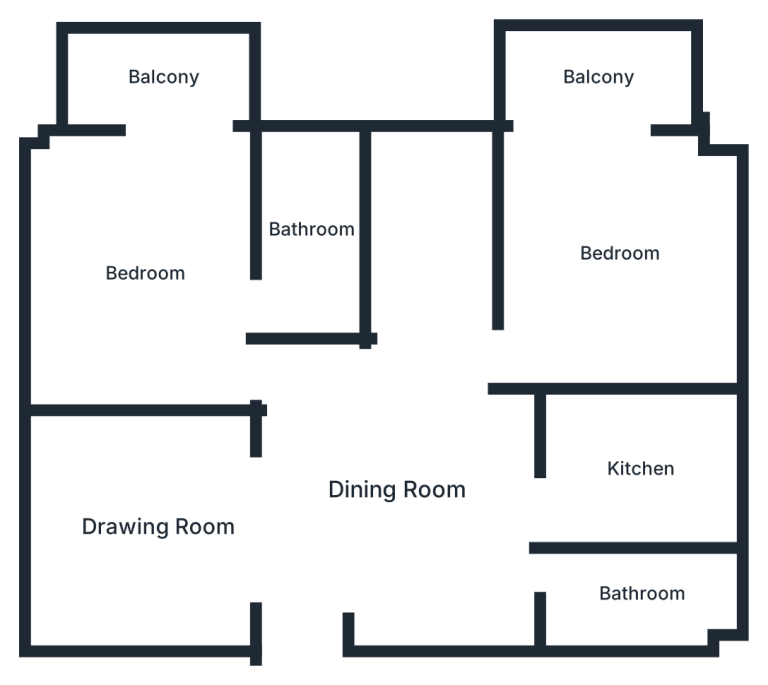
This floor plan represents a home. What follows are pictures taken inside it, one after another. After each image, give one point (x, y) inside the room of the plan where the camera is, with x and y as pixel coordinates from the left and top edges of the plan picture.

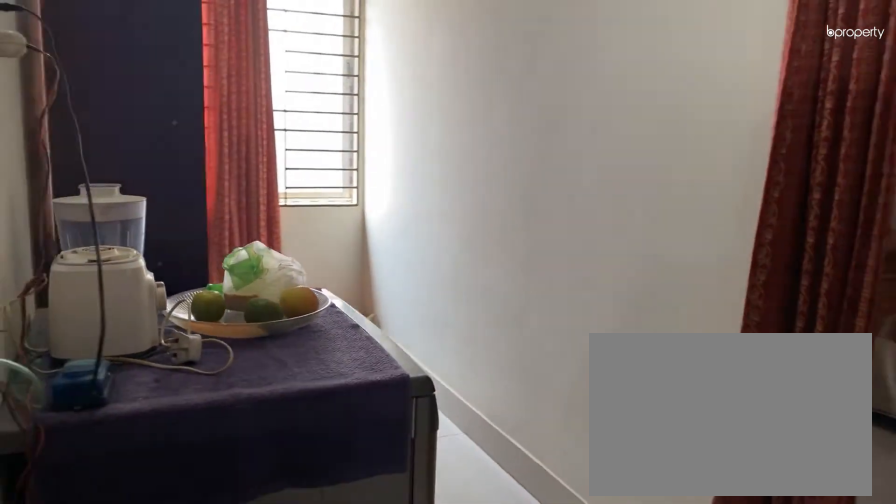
(398, 487)
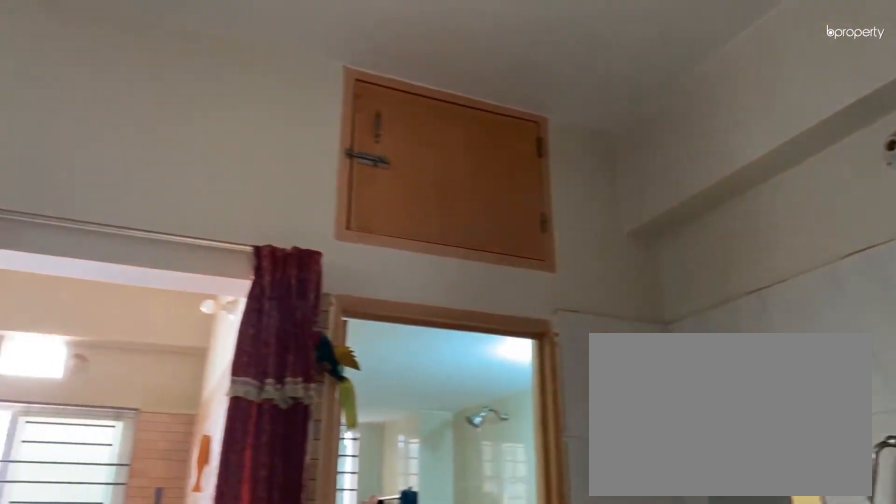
(394, 492)
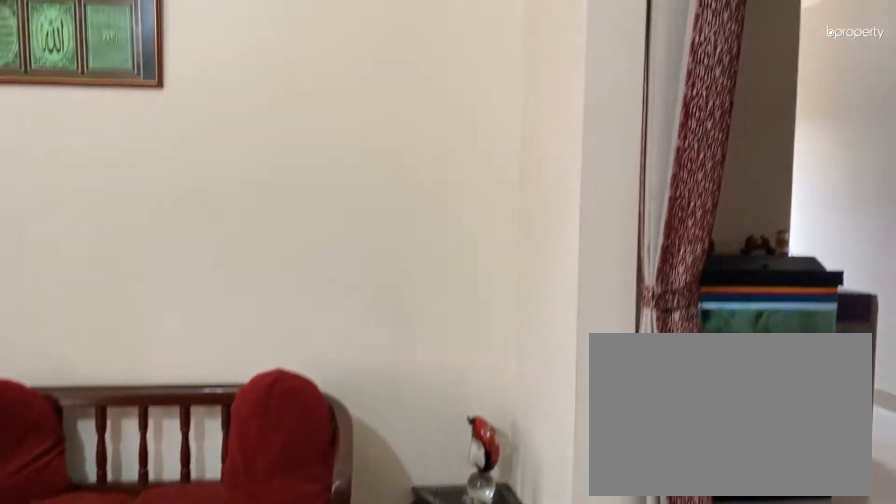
(154, 523)
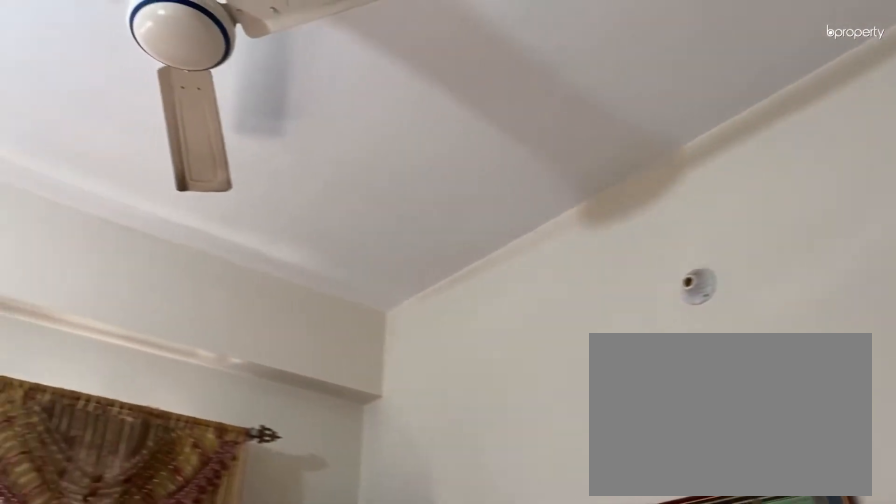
(154, 523)
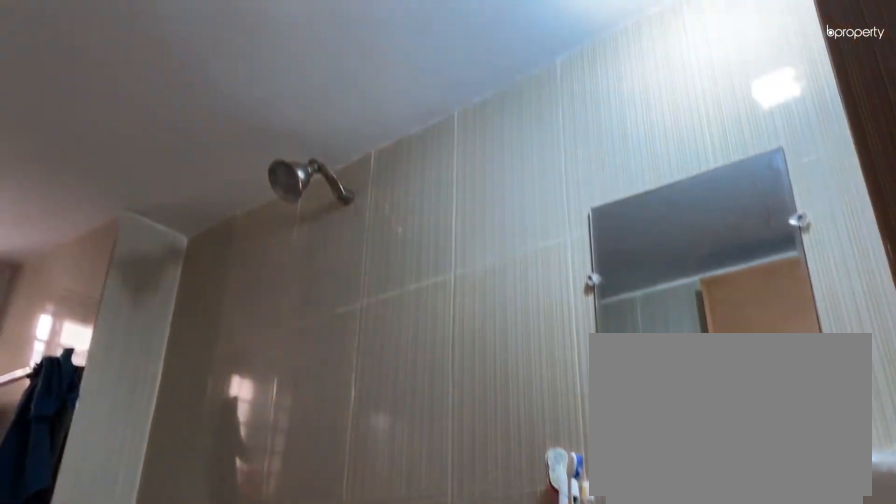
(641, 594)
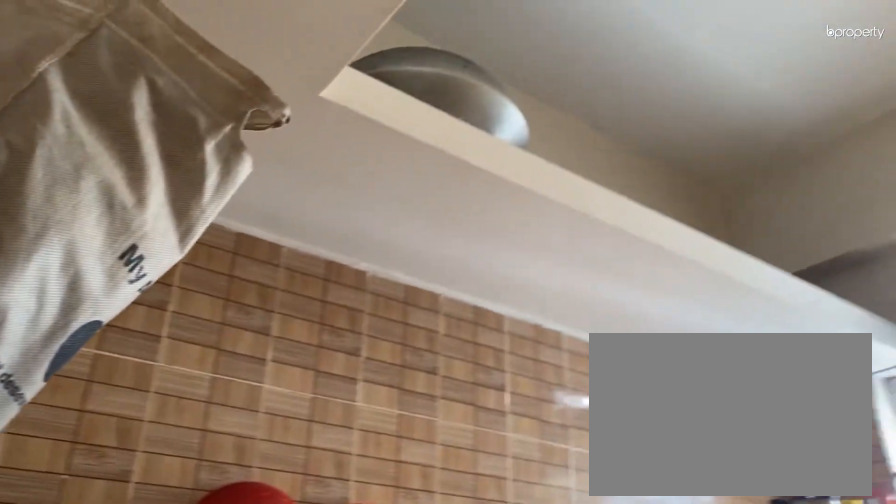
(641, 469)
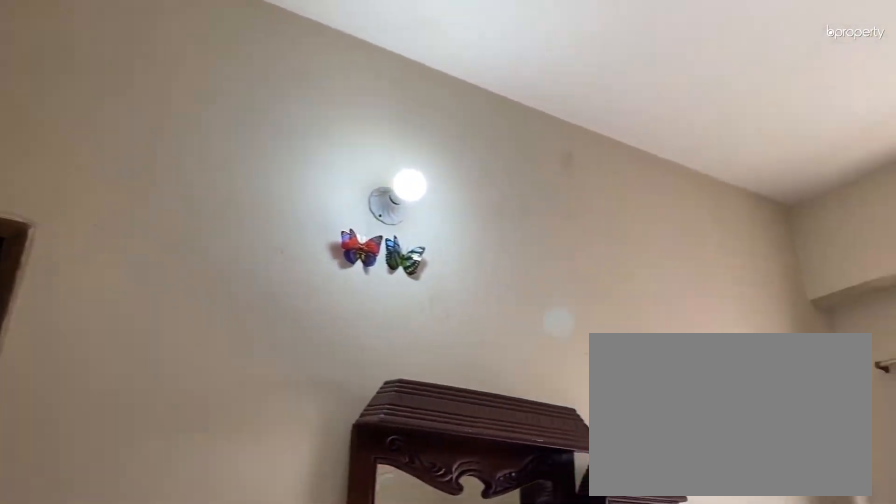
(618, 254)
